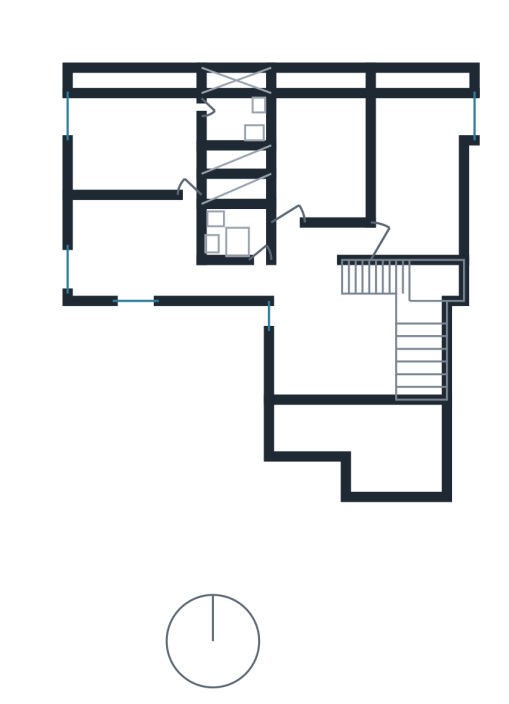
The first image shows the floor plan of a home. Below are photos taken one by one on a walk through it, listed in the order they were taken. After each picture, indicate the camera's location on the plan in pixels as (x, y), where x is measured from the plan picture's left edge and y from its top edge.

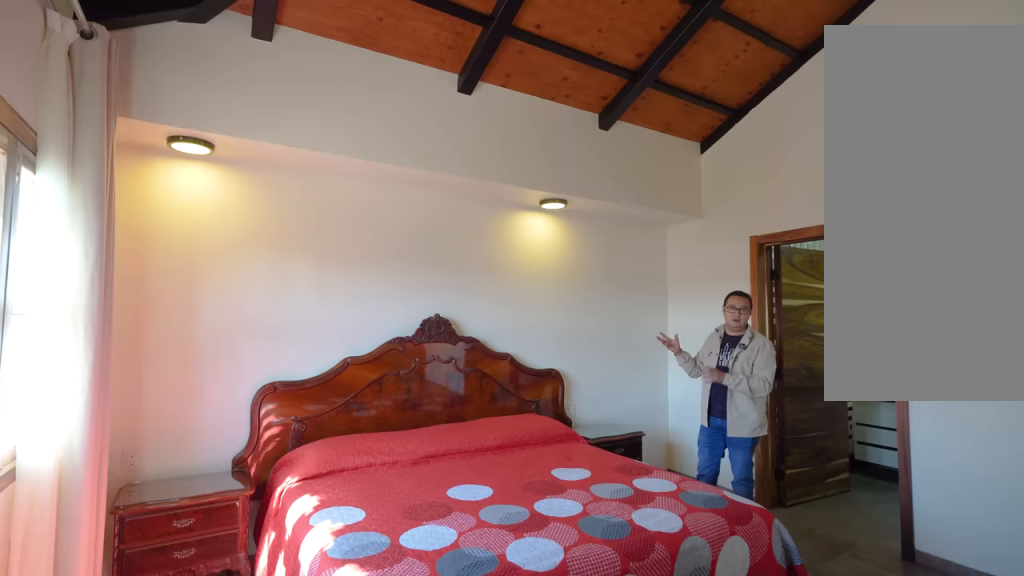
(187, 165)
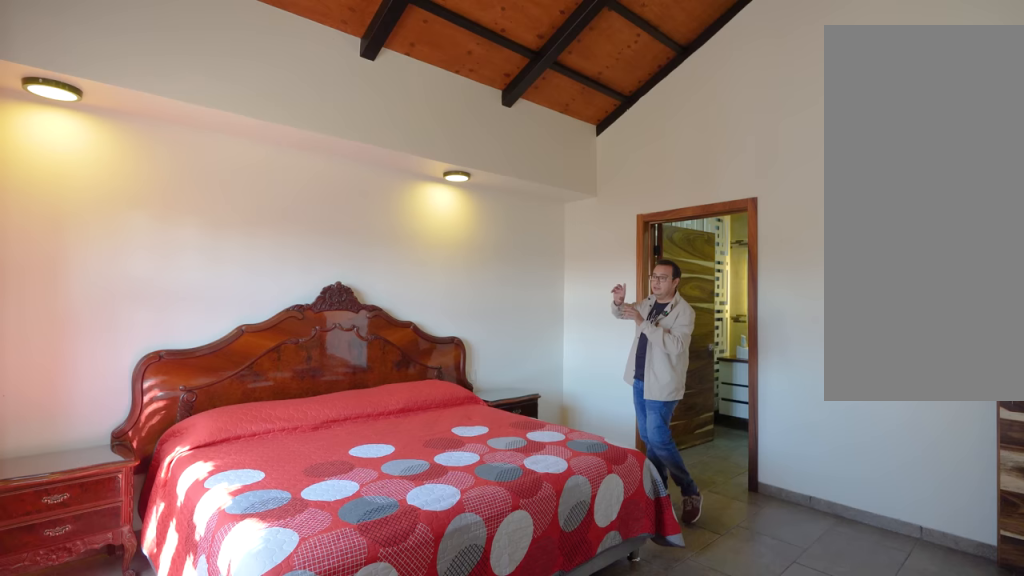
(138, 173)
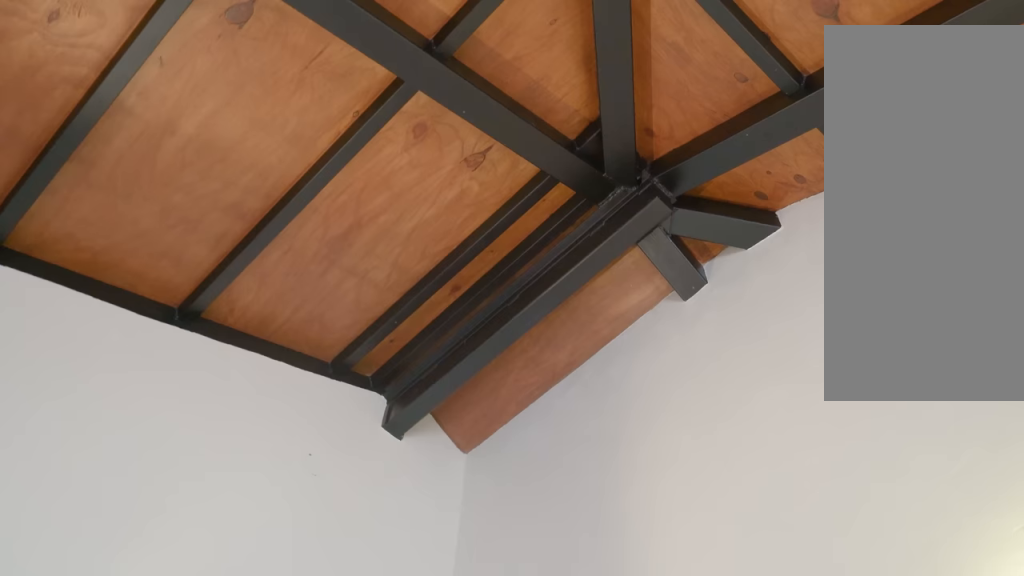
(187, 115)
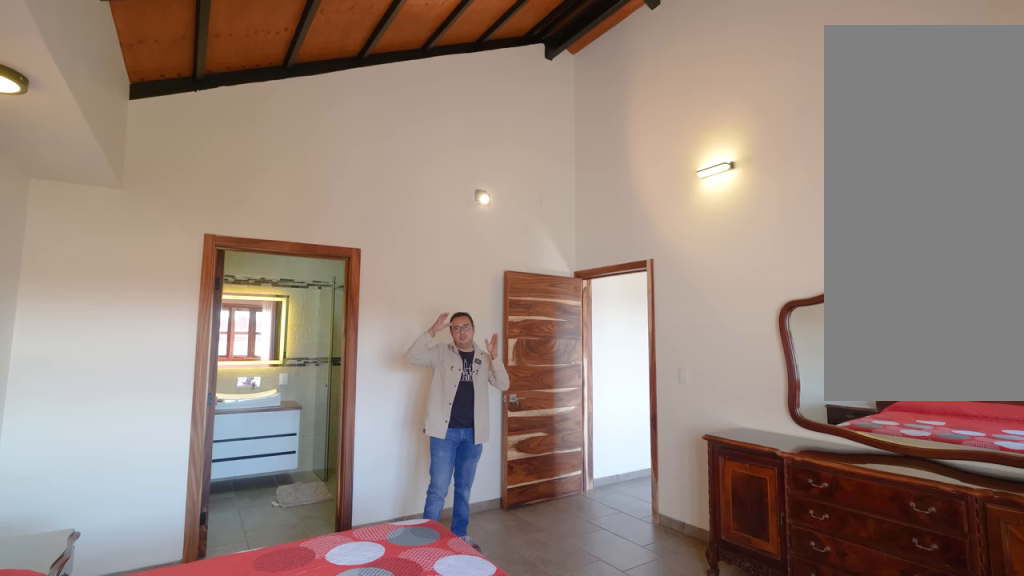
(127, 157)
